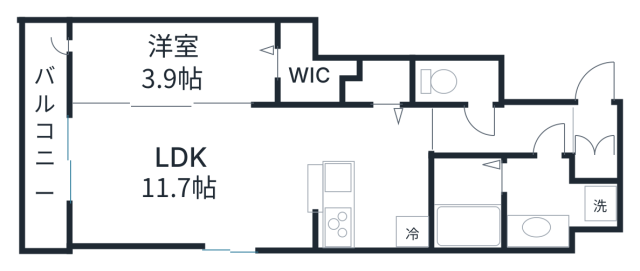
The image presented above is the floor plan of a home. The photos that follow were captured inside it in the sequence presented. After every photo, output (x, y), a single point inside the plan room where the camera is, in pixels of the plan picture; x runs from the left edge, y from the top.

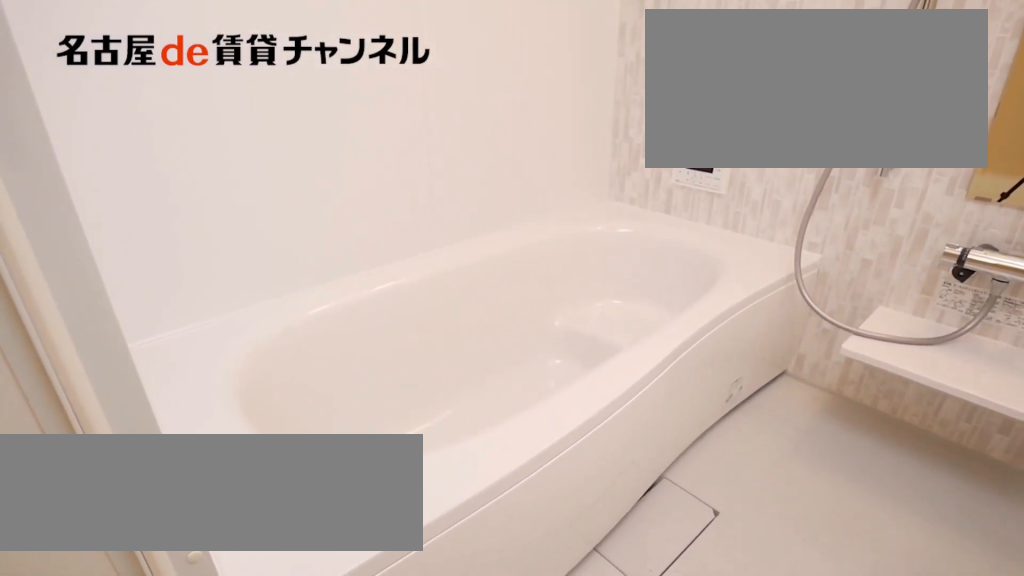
(466, 204)
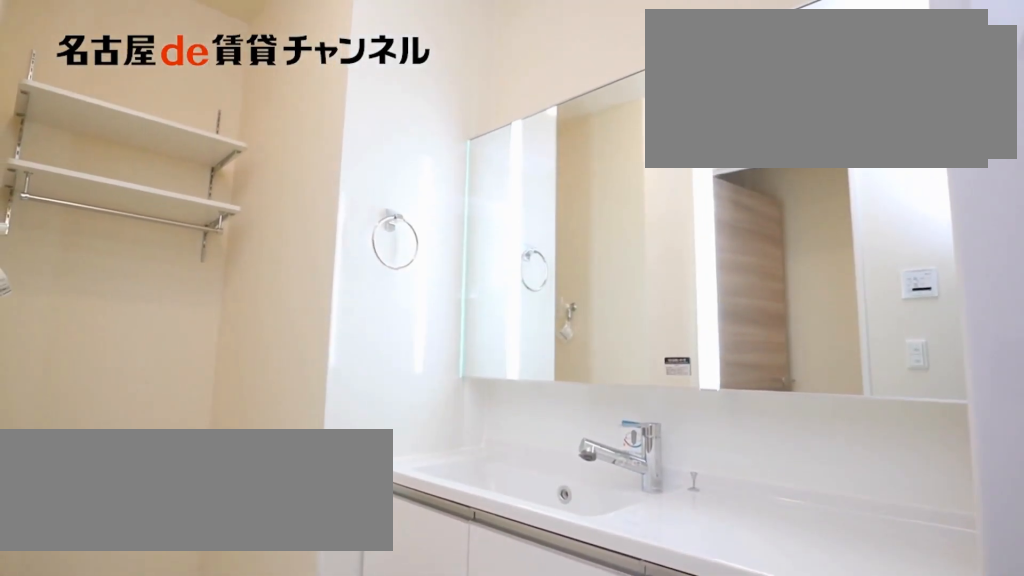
(554, 203)
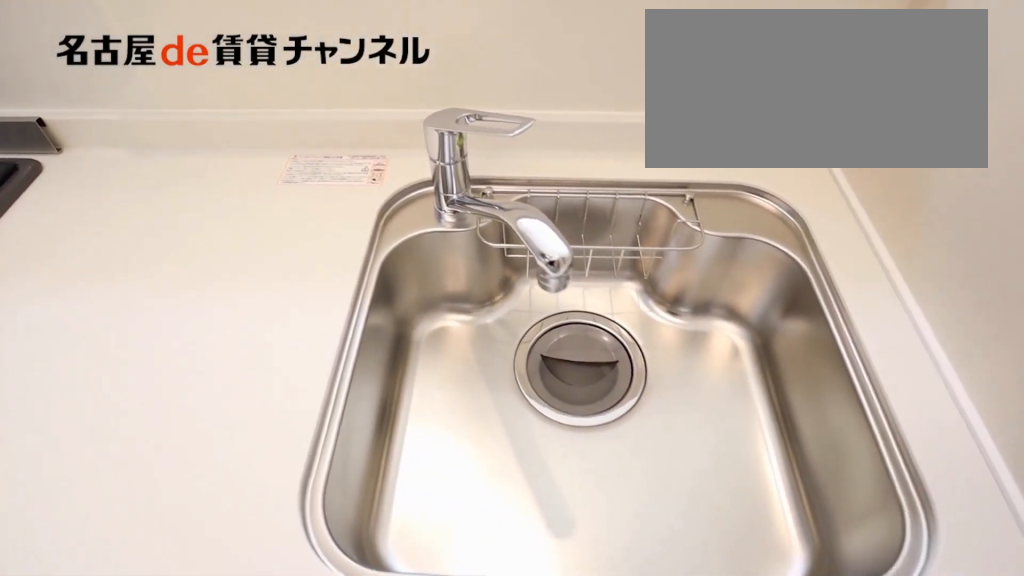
(377, 179)
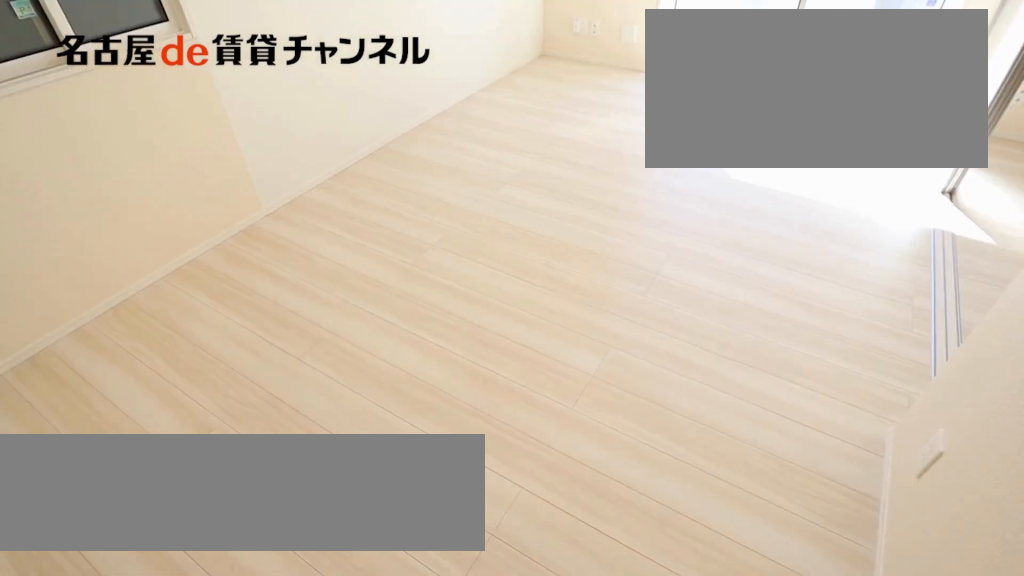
(194, 178)
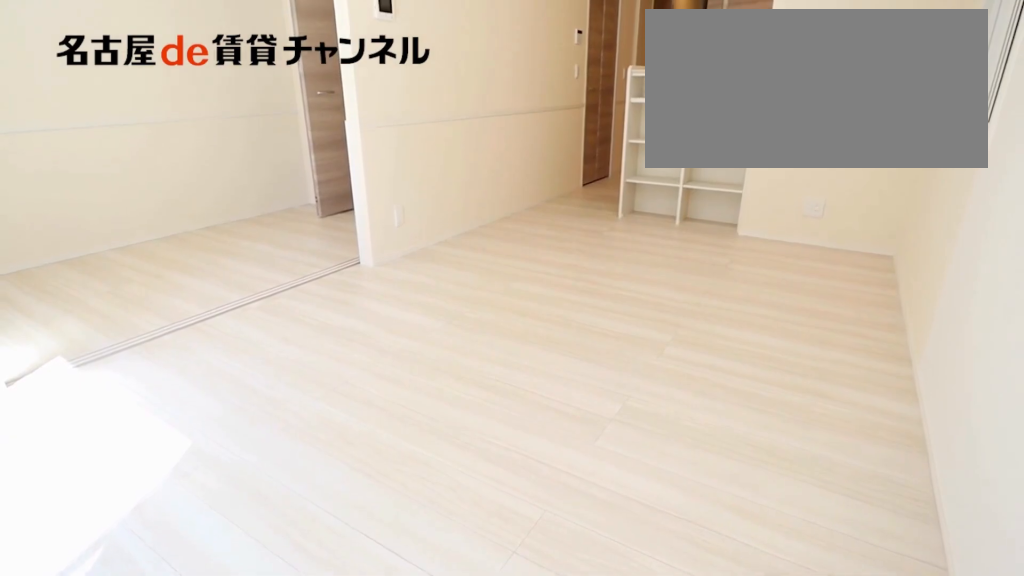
(194, 178)
